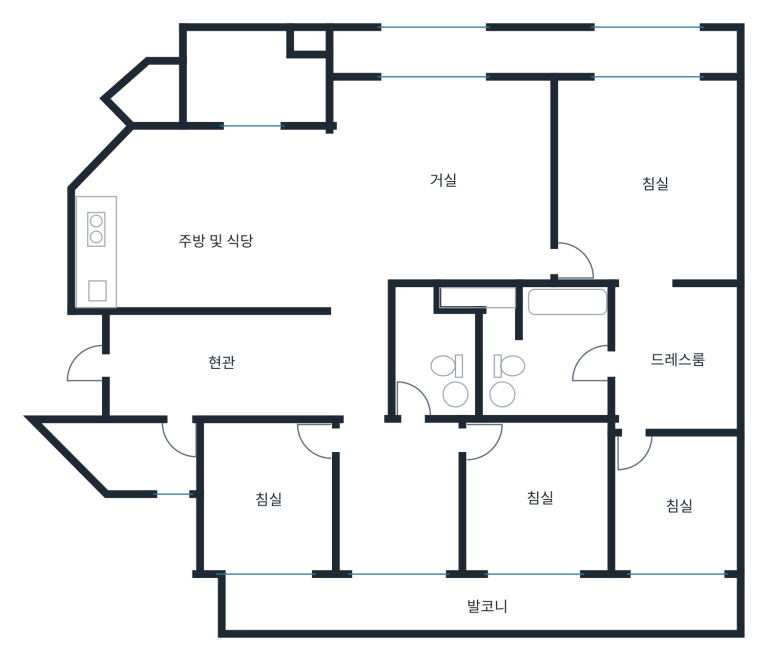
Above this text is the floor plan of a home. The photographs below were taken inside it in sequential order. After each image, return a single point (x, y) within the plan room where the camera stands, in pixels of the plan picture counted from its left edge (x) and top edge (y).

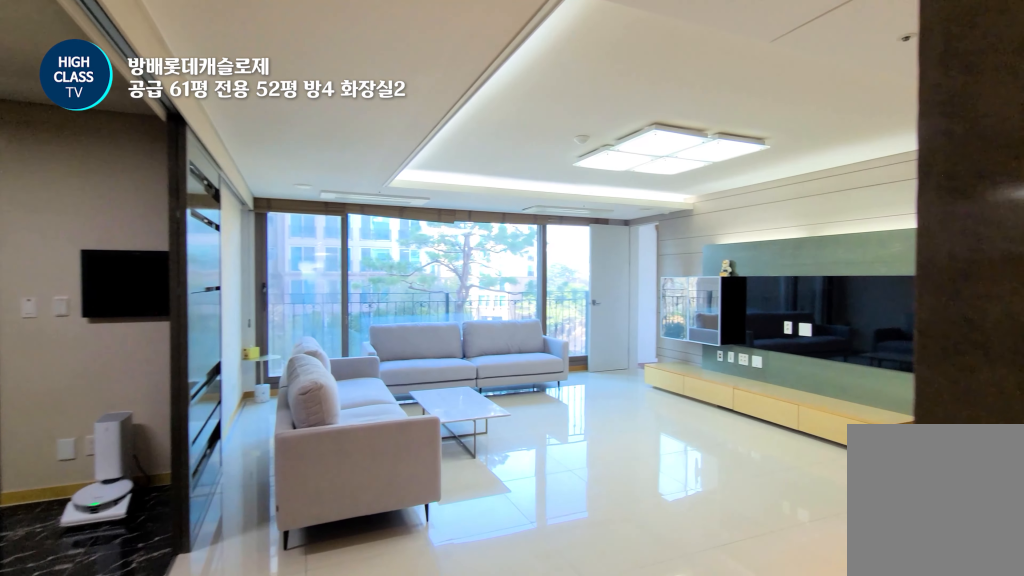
(358, 349)
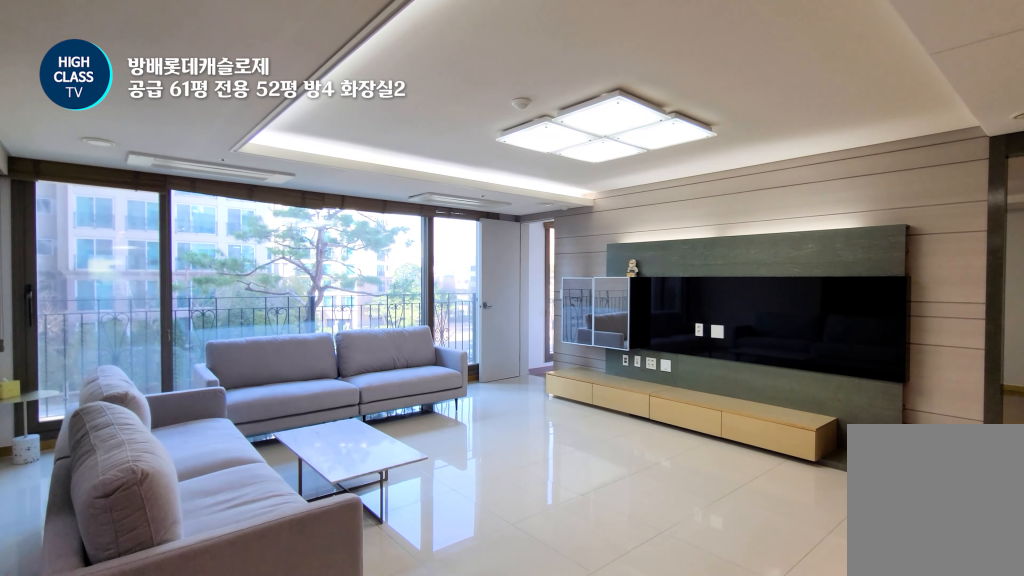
(441, 168)
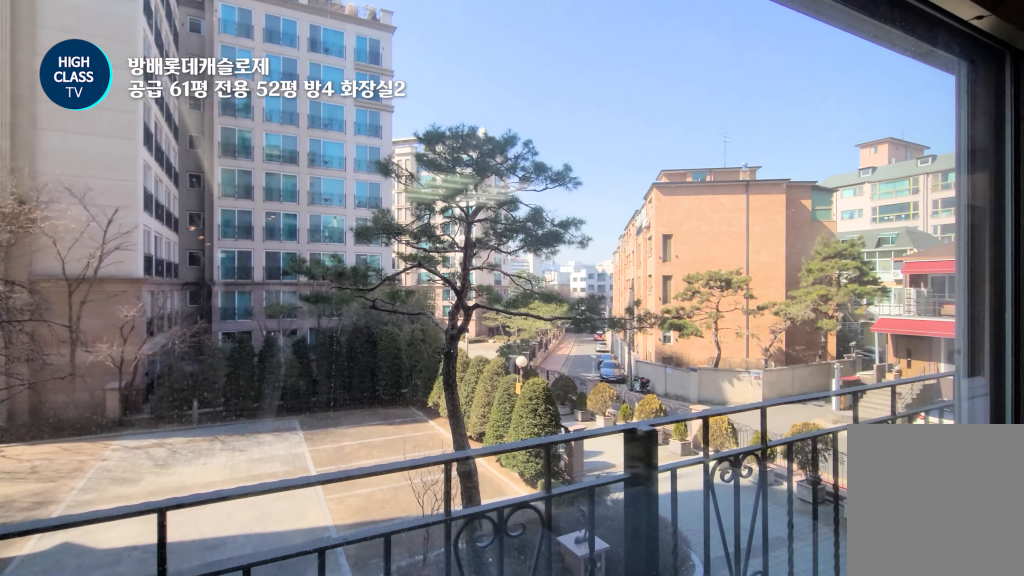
(441, 168)
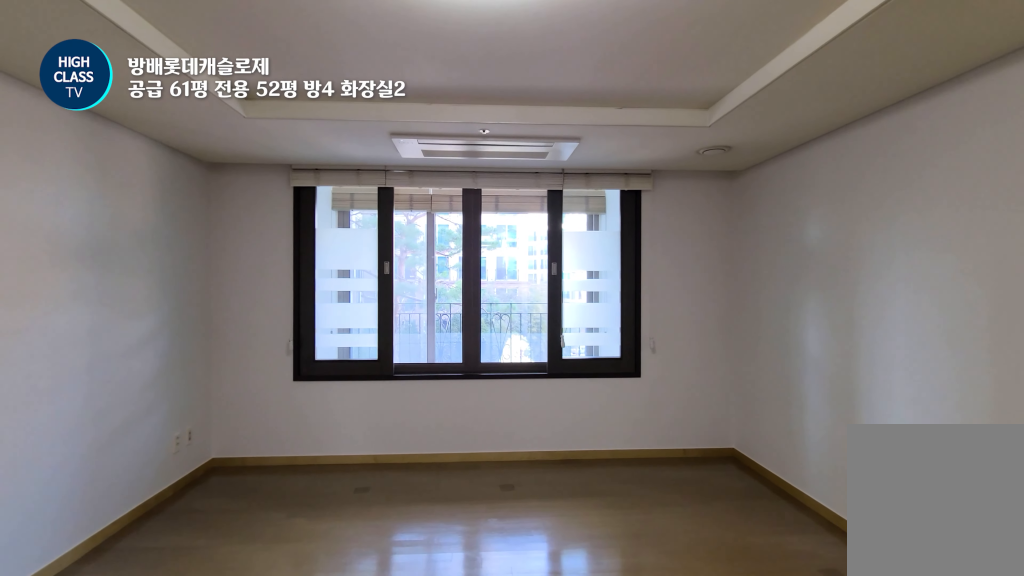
(645, 155)
